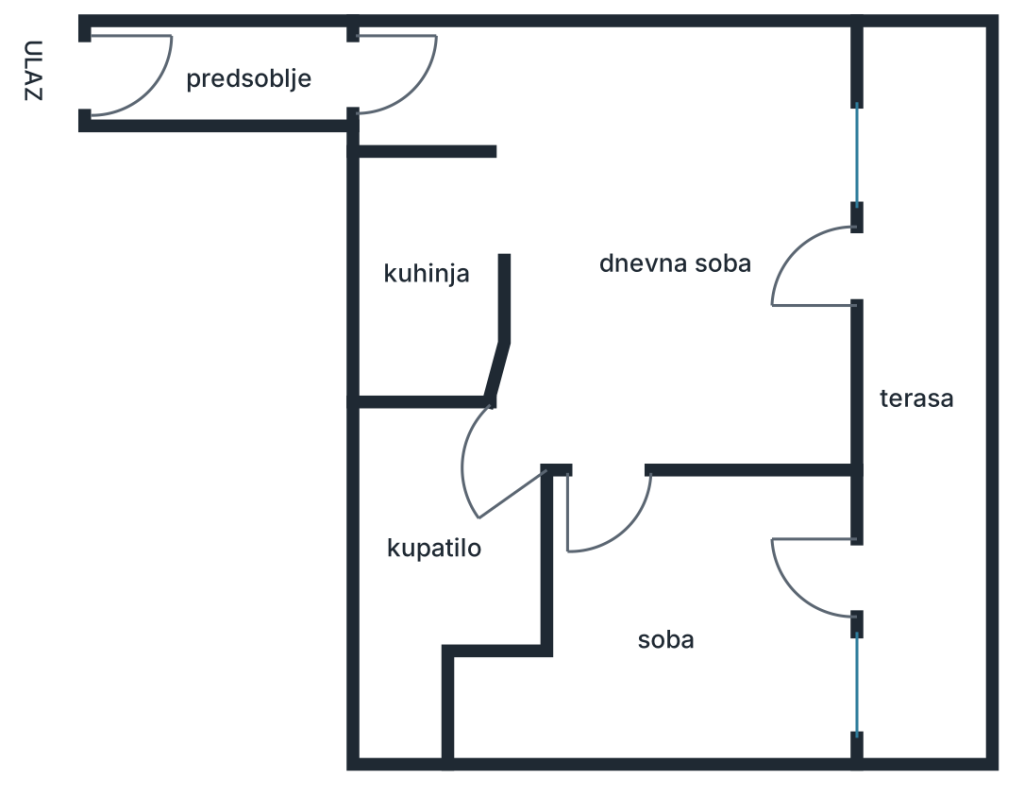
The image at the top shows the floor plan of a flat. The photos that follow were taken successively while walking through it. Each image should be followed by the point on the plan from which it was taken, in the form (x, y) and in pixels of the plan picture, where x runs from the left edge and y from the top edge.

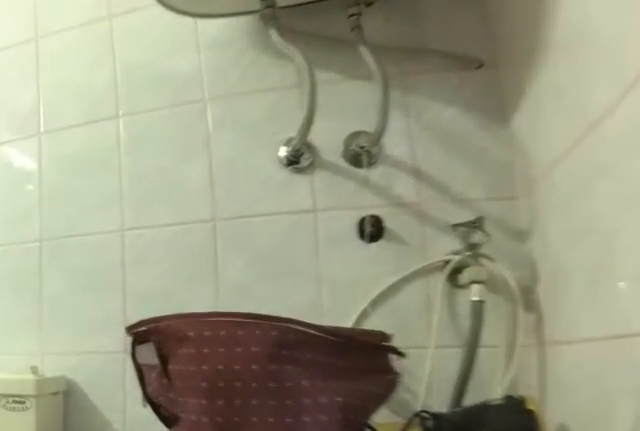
(483, 430)
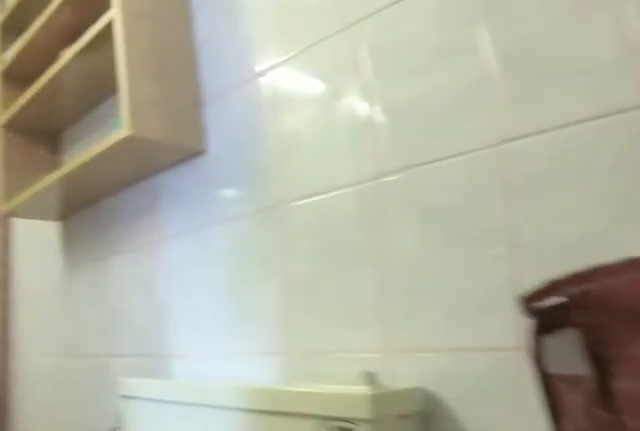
(472, 431)
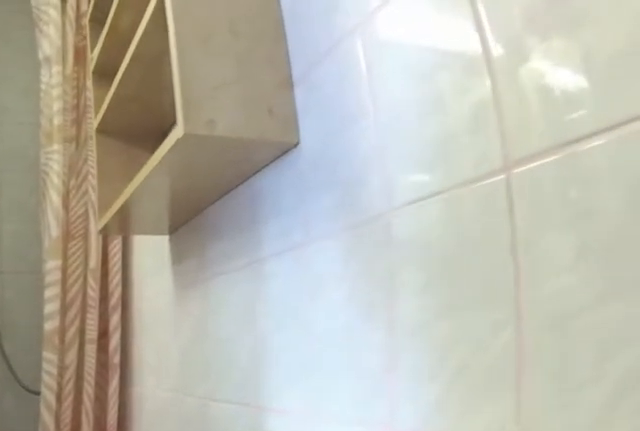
(457, 424)
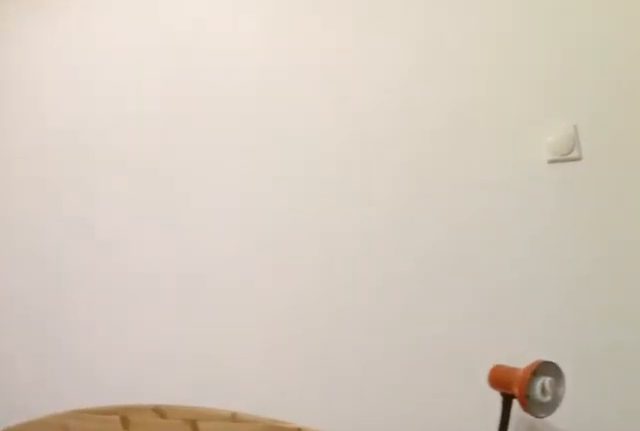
(594, 560)
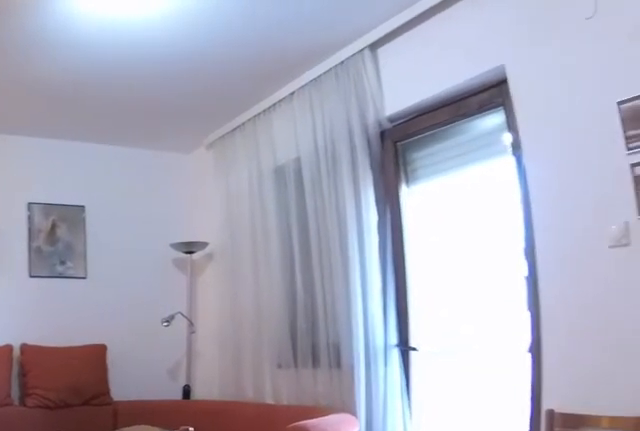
(597, 502)
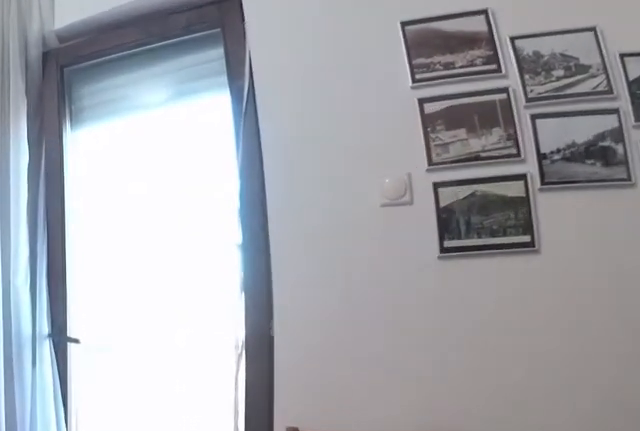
(698, 366)
